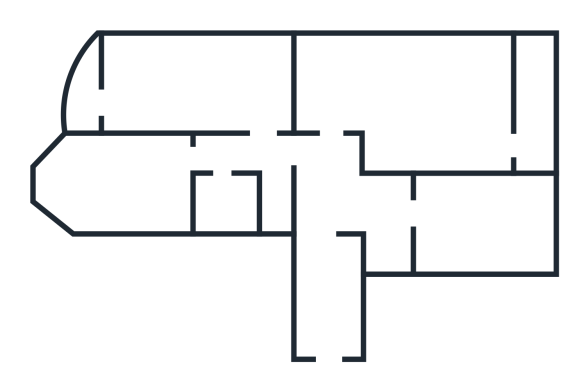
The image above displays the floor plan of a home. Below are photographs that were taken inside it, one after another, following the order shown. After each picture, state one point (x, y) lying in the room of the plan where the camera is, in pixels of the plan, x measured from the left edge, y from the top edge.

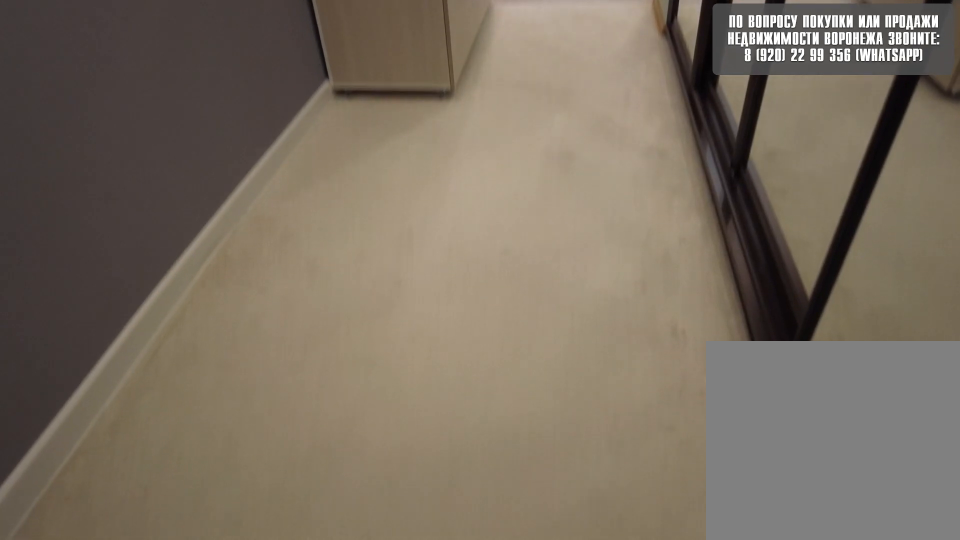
(332, 341)
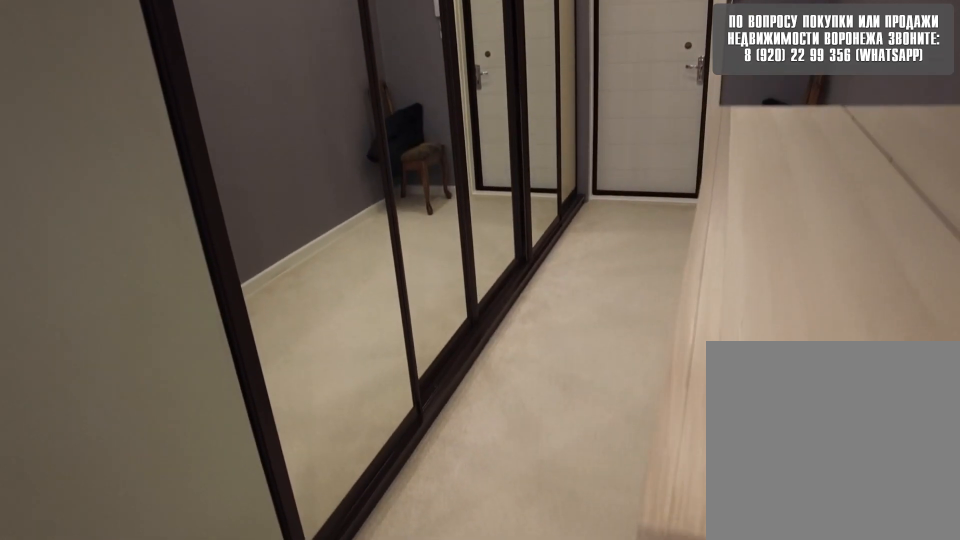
(332, 210)
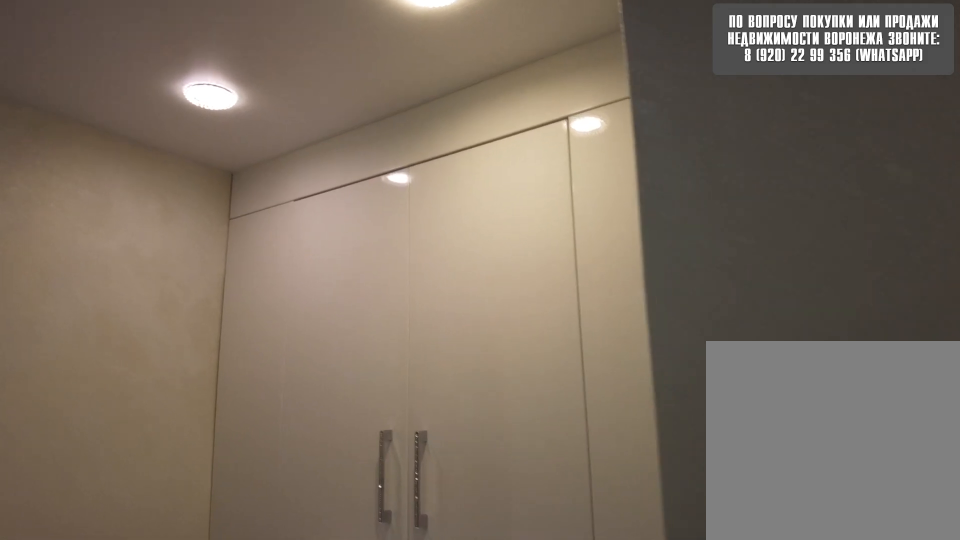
(393, 215)
